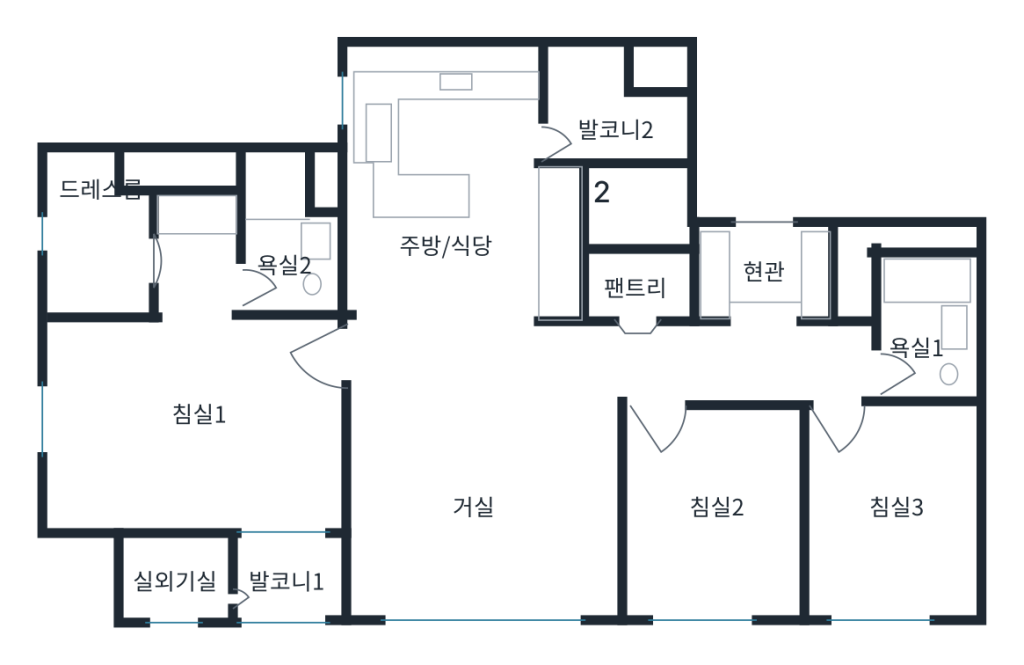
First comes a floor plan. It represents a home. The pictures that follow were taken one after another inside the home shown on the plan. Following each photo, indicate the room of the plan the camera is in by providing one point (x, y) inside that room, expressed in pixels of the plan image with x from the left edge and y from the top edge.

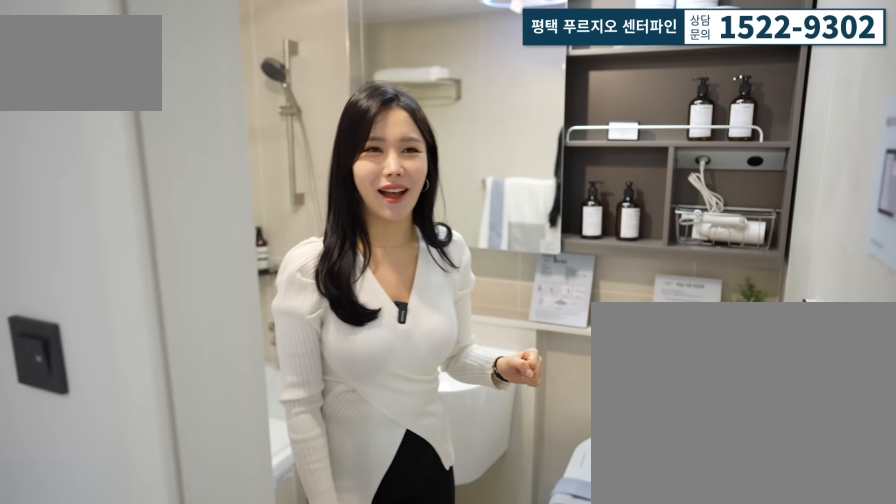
(914, 341)
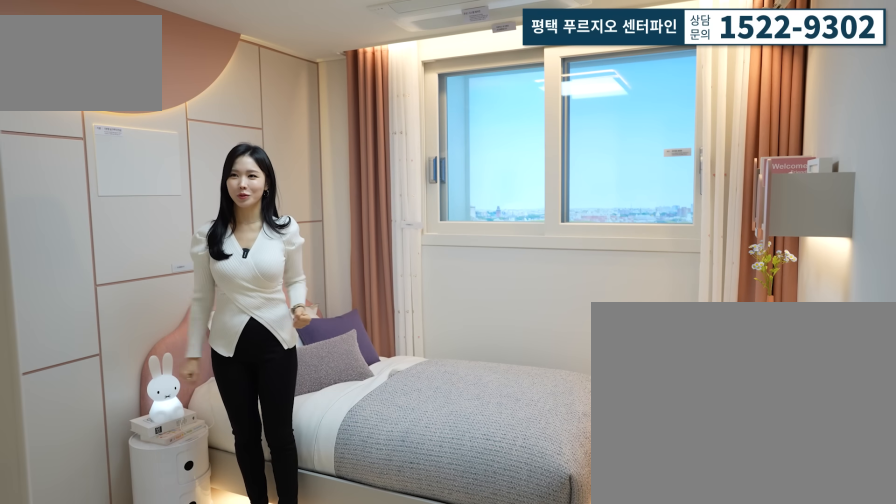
(902, 504)
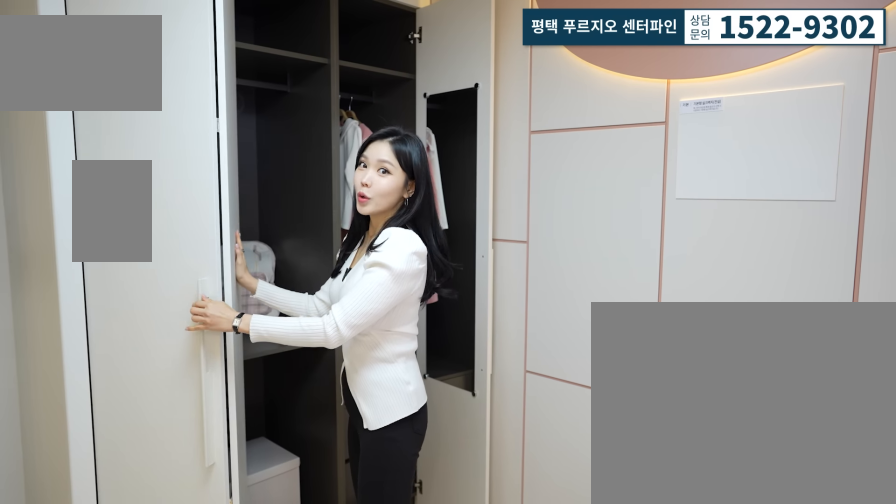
(902, 504)
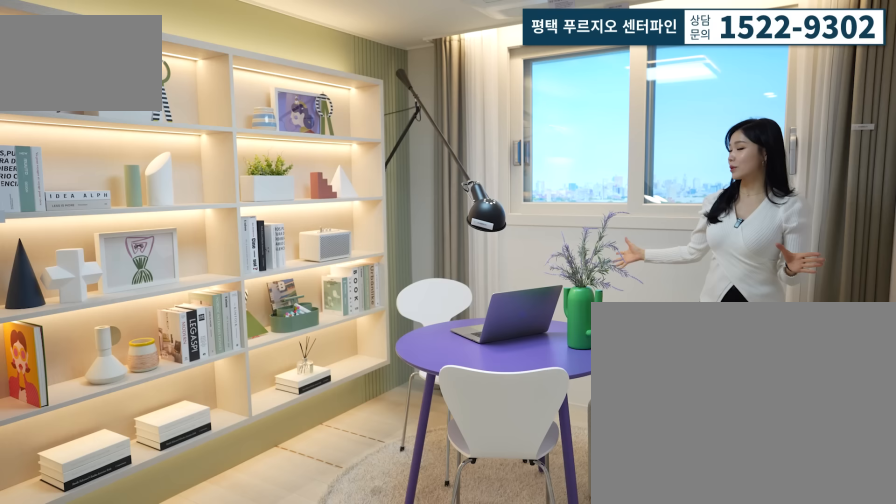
(710, 503)
